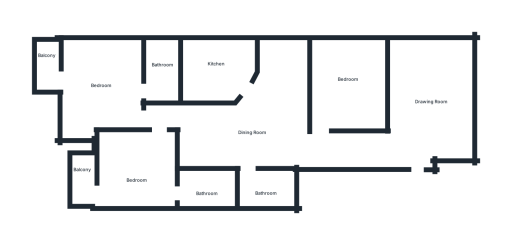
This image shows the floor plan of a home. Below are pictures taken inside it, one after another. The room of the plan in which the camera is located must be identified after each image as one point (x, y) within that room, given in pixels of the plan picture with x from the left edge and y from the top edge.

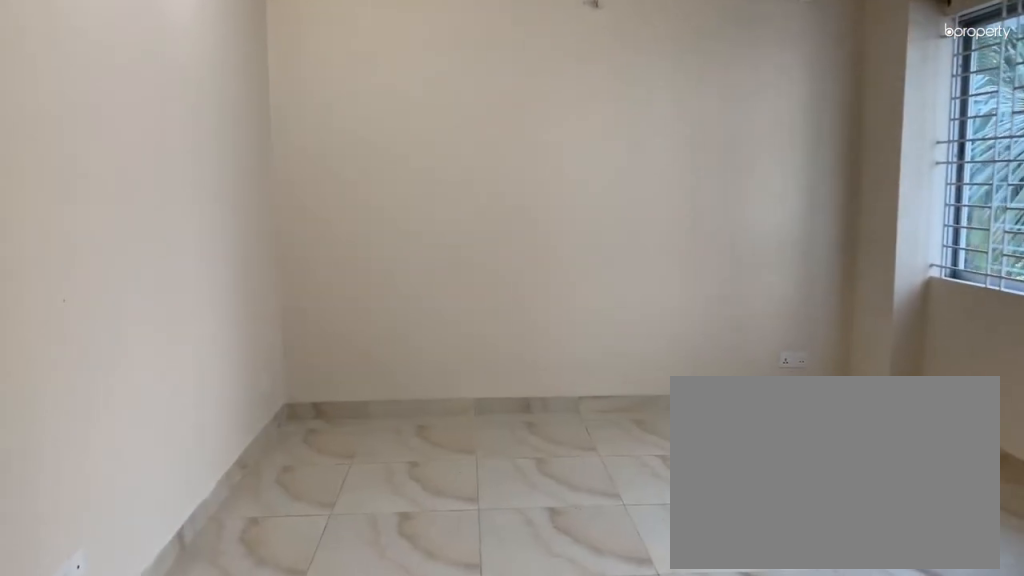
(431, 102)
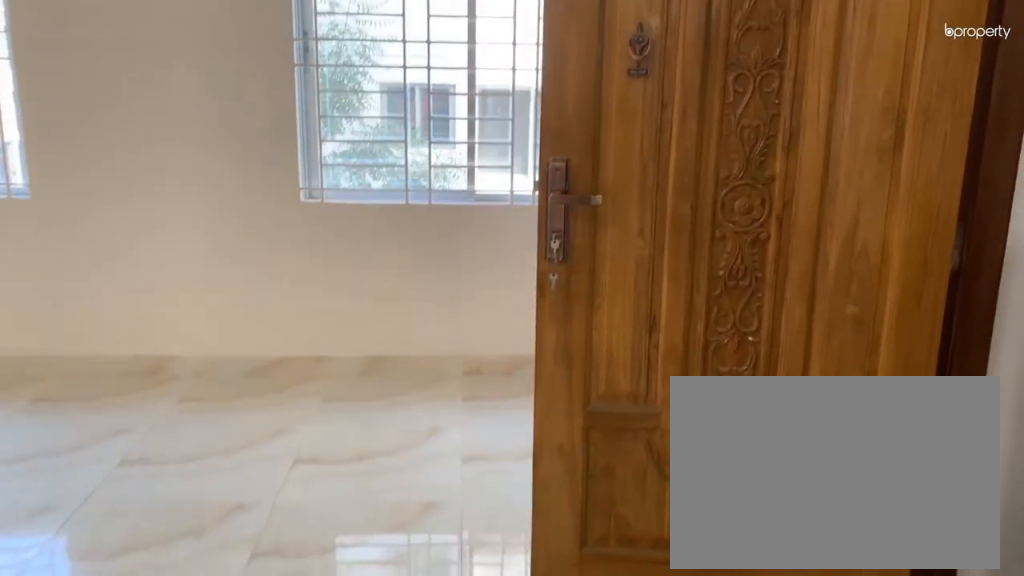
(431, 102)
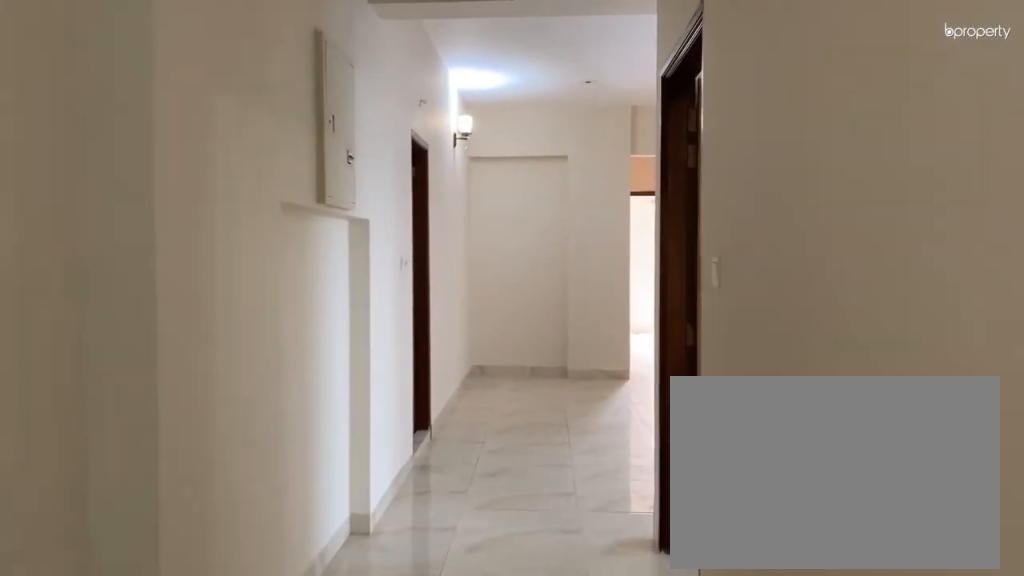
(374, 149)
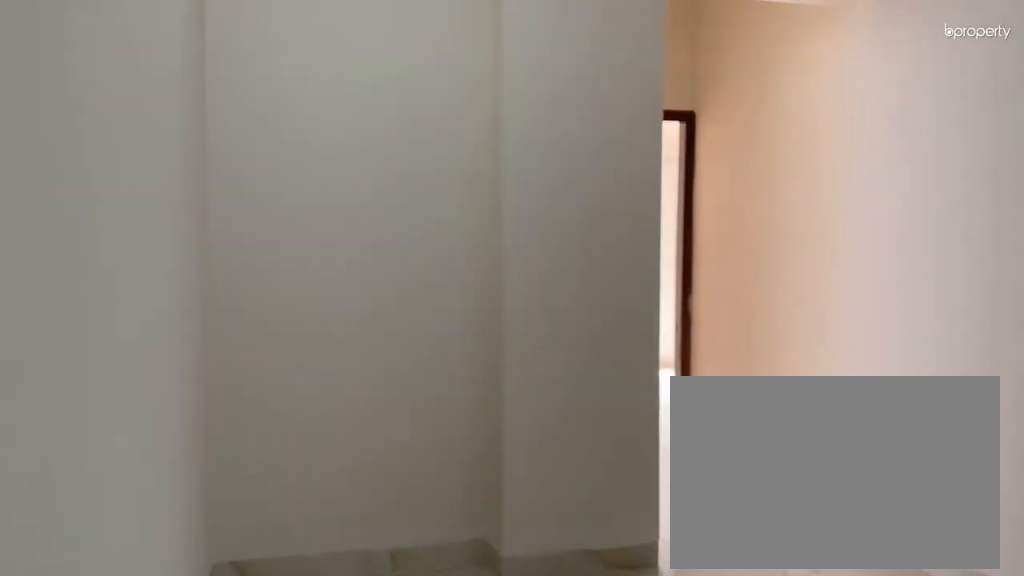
(247, 135)
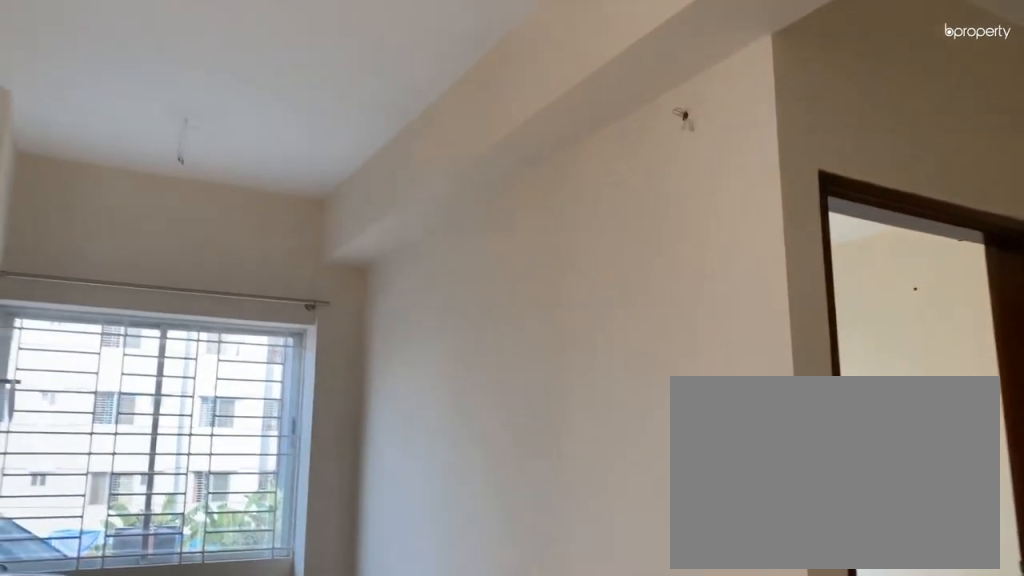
(247, 135)
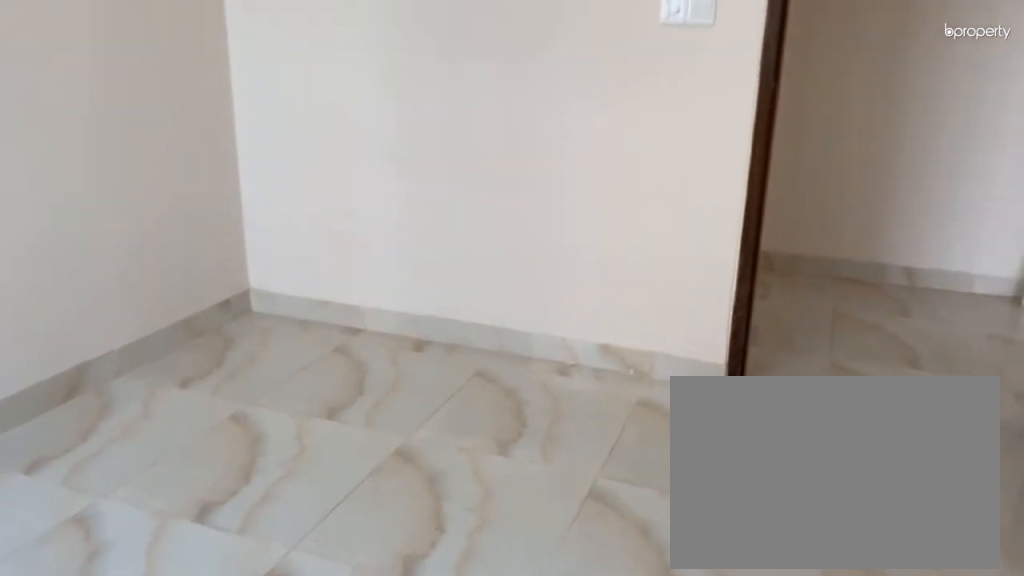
(345, 90)
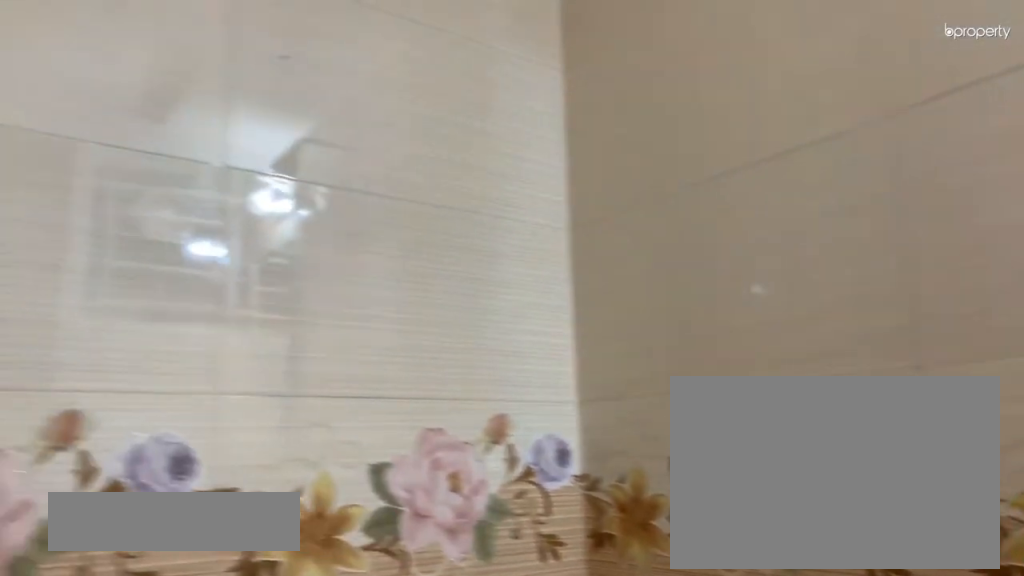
(266, 189)
